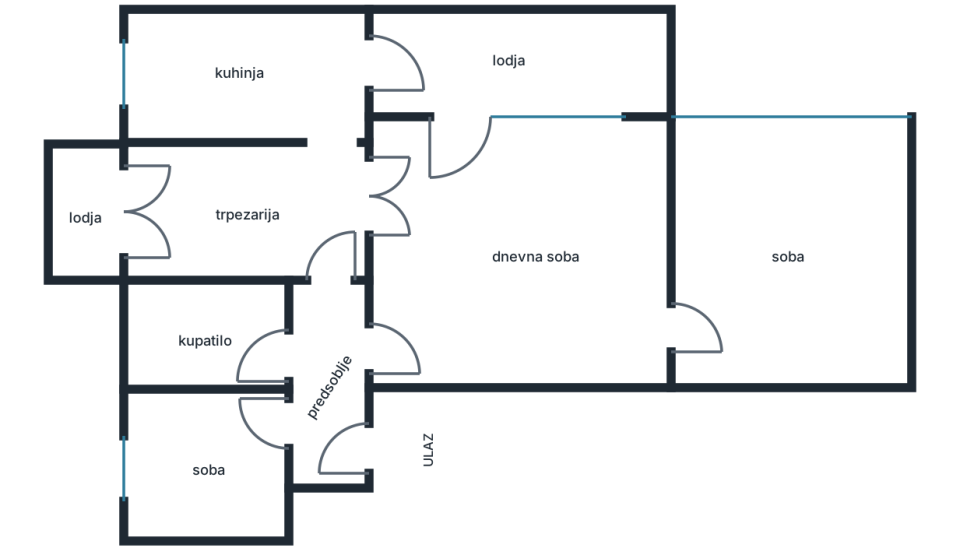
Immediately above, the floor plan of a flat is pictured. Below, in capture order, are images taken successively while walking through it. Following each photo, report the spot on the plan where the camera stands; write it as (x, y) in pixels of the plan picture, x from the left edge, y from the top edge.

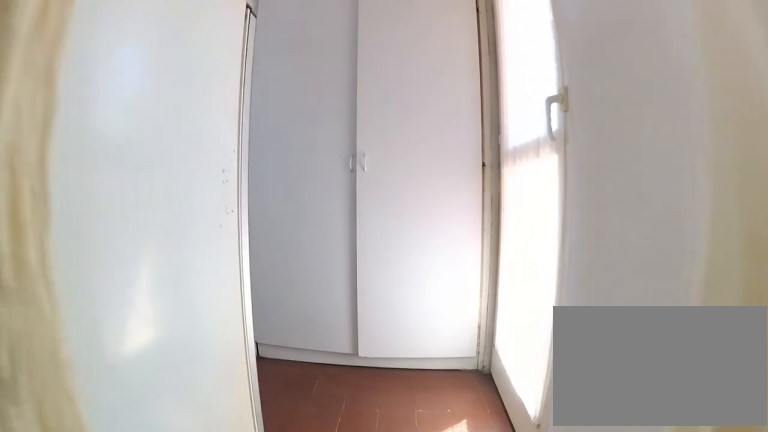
(330, 160)
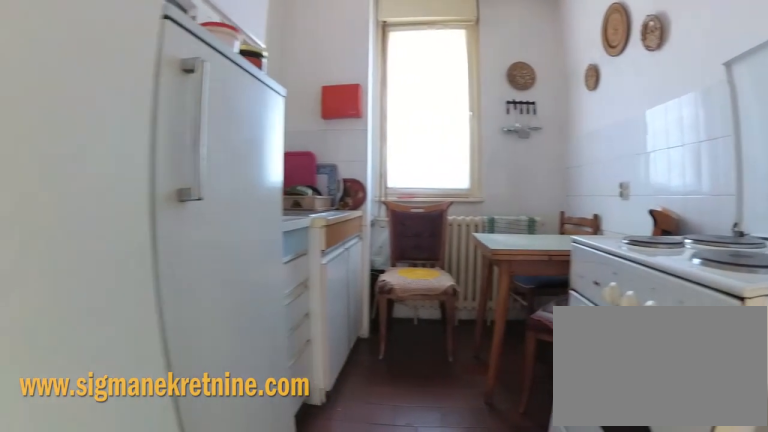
(355, 80)
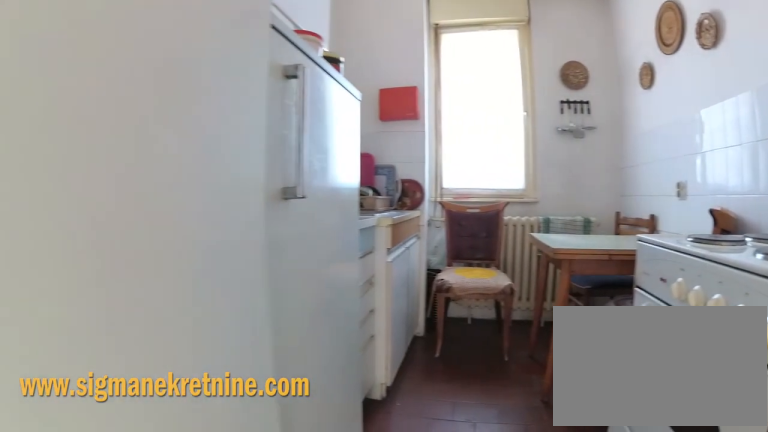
(355, 75)
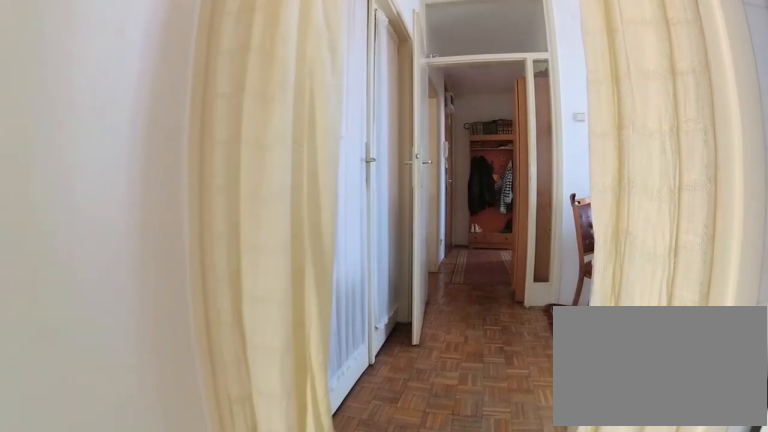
(331, 87)
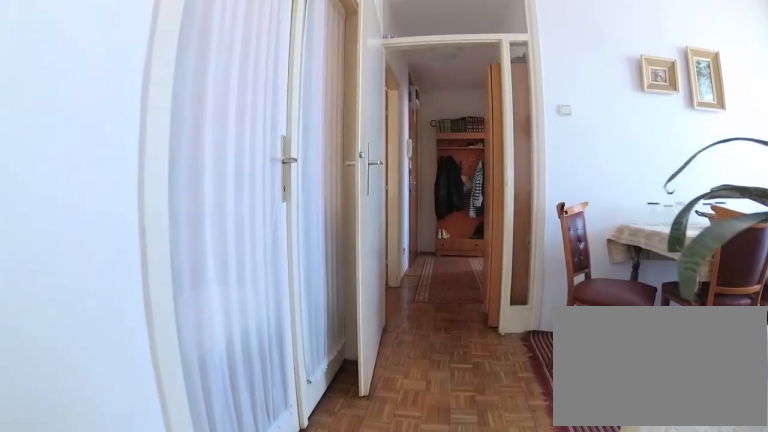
(331, 117)
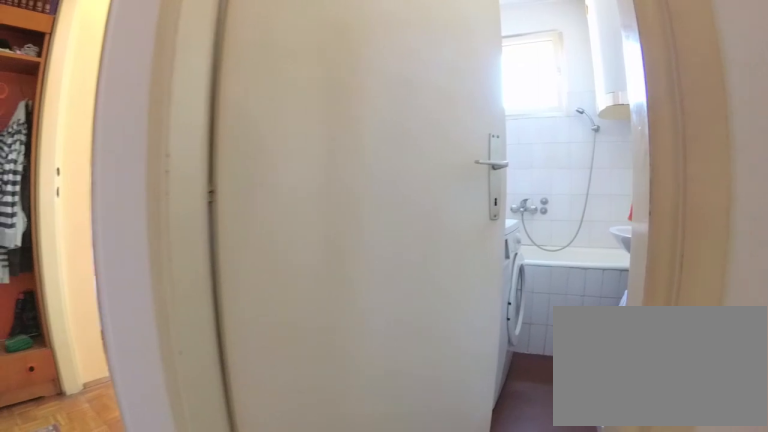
(317, 334)
